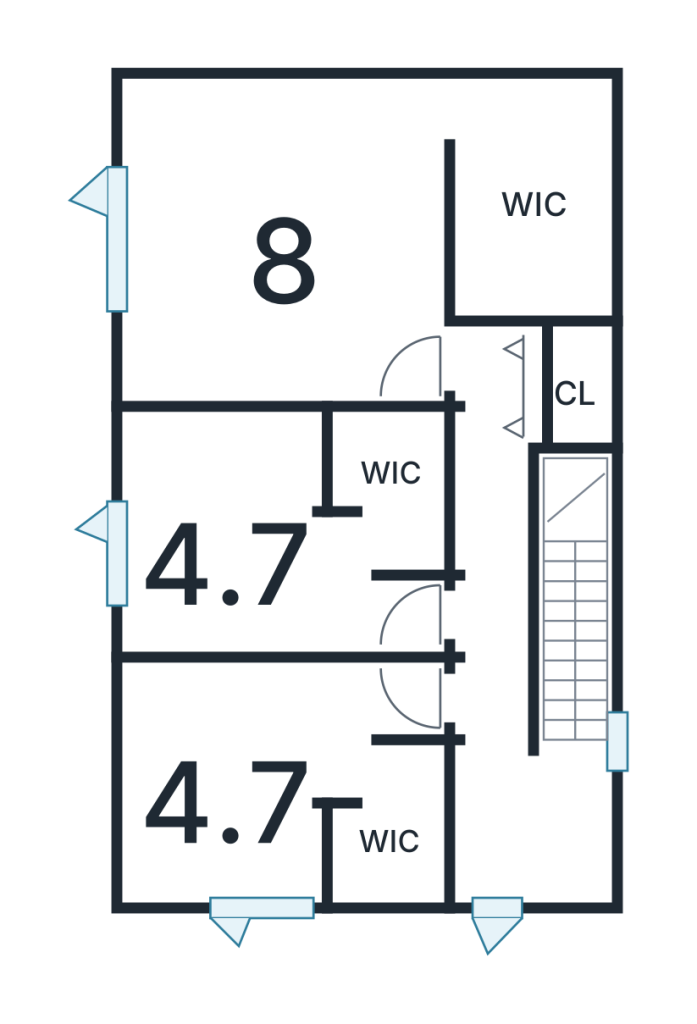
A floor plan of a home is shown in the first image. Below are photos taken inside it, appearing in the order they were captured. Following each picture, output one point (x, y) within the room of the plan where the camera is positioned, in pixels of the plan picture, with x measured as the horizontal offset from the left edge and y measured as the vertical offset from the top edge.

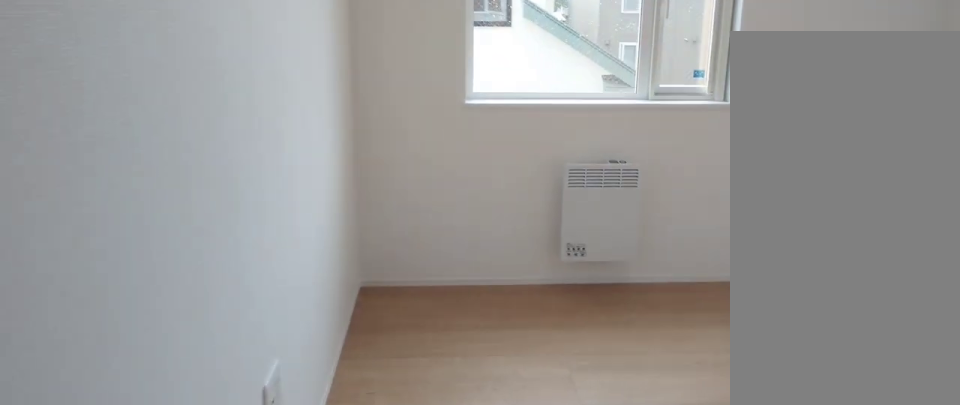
(258, 563)
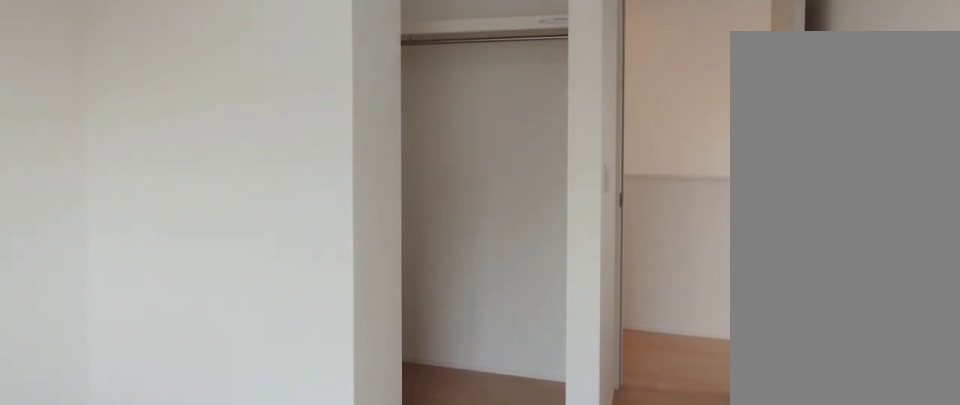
(258, 563)
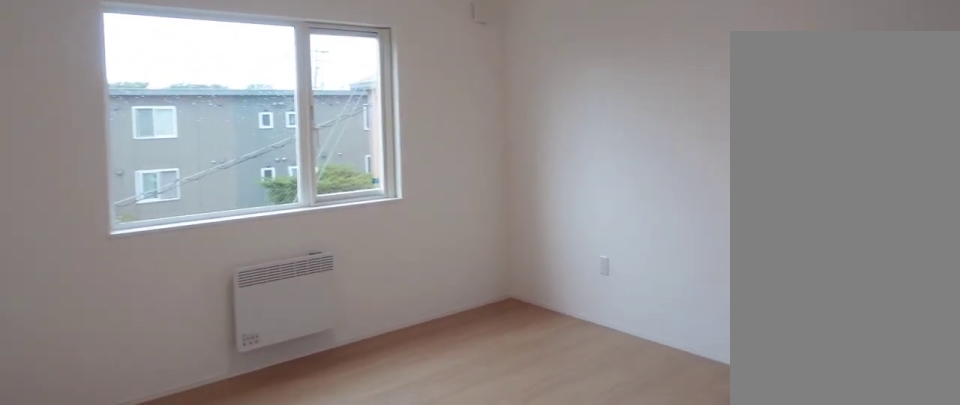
(260, 273)
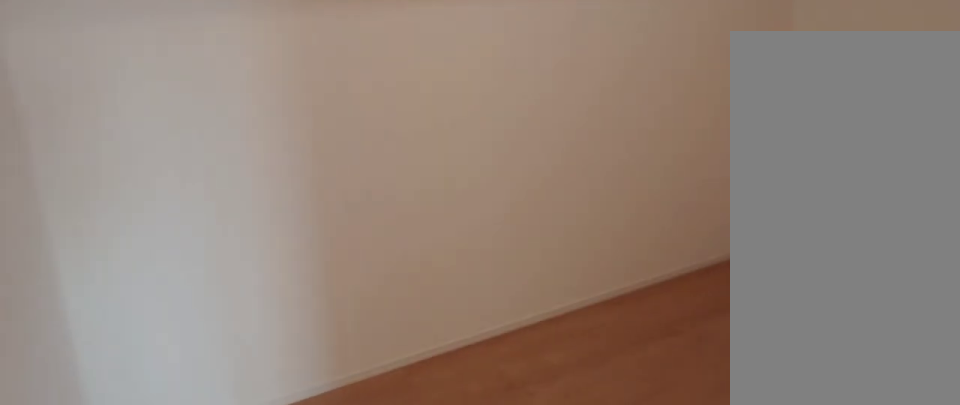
(522, 213)
